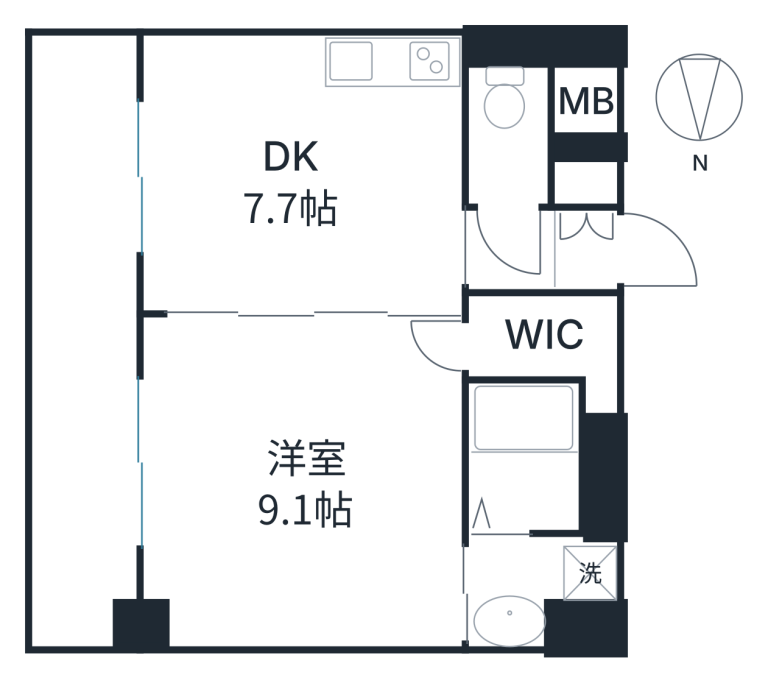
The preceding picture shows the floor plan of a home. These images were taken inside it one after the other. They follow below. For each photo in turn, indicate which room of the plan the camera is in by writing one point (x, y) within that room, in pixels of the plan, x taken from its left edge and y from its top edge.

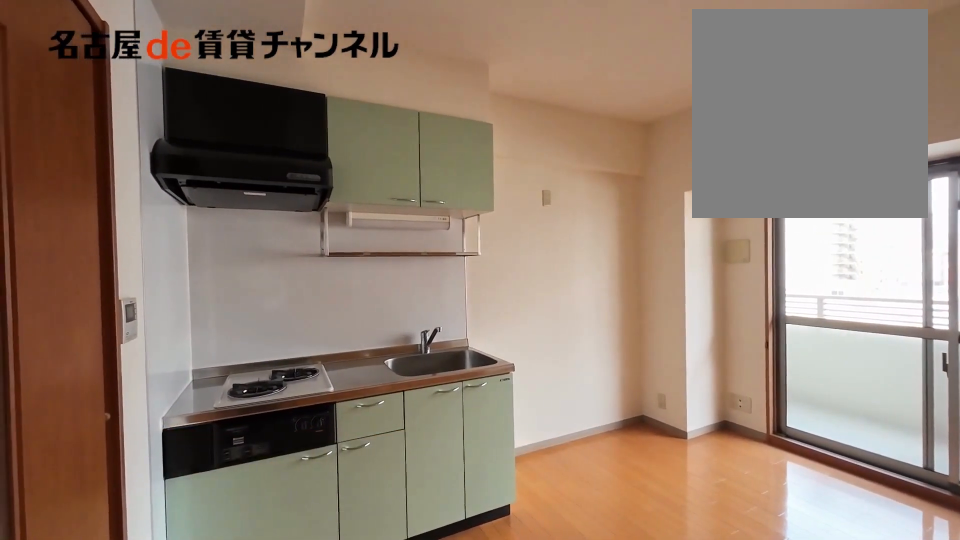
(299, 174)
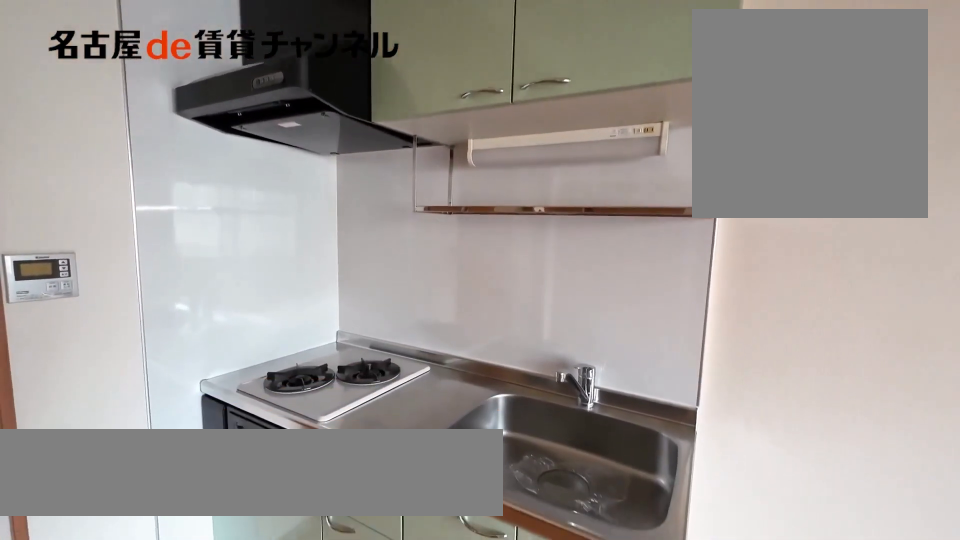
(392, 64)
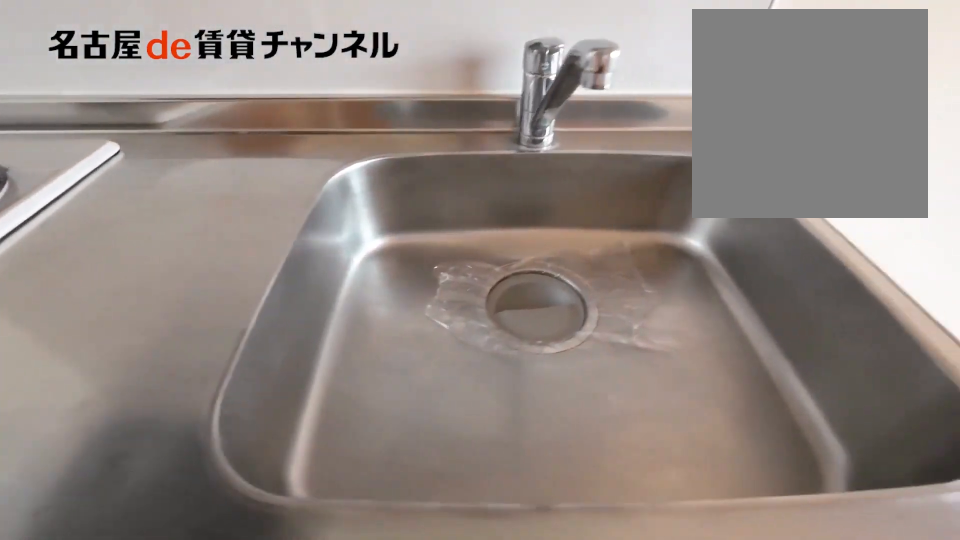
(392, 64)
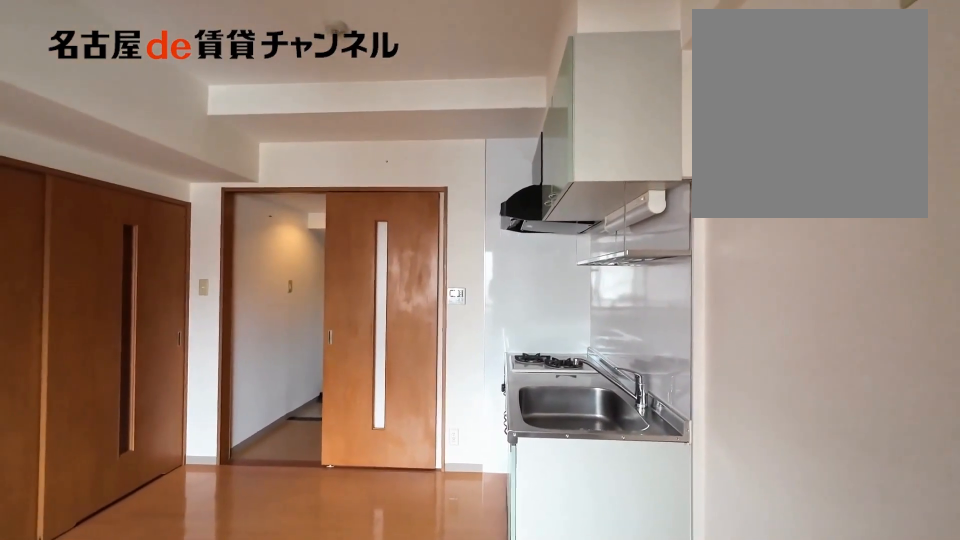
(302, 172)
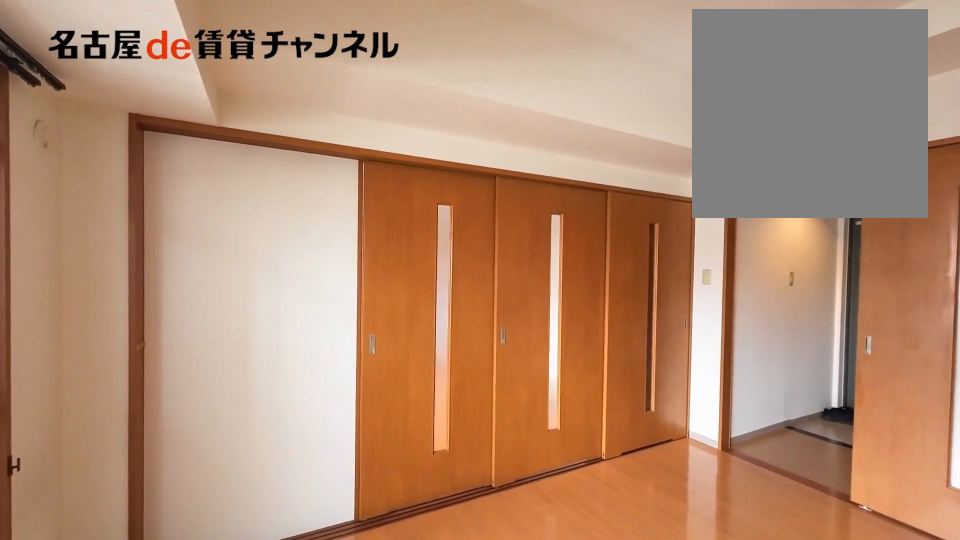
(302, 172)
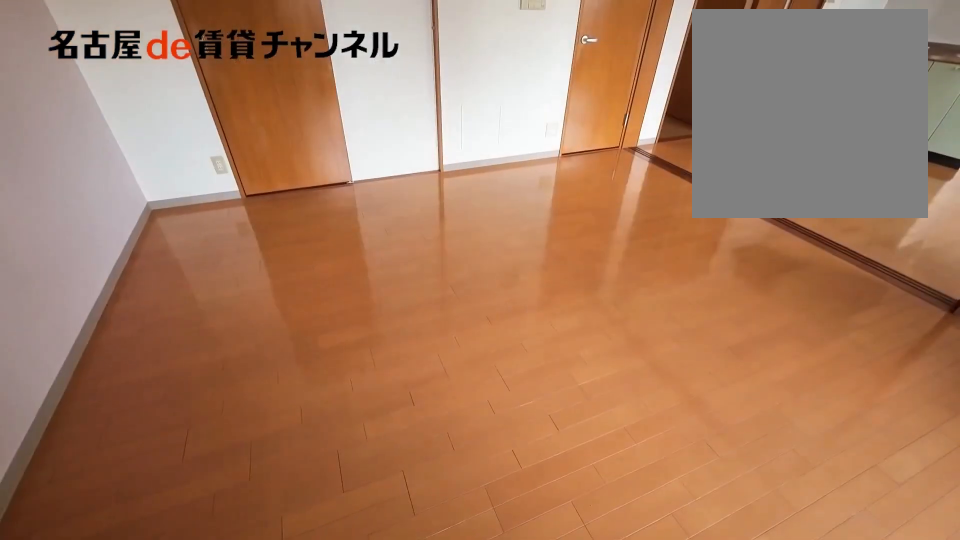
(298, 483)
